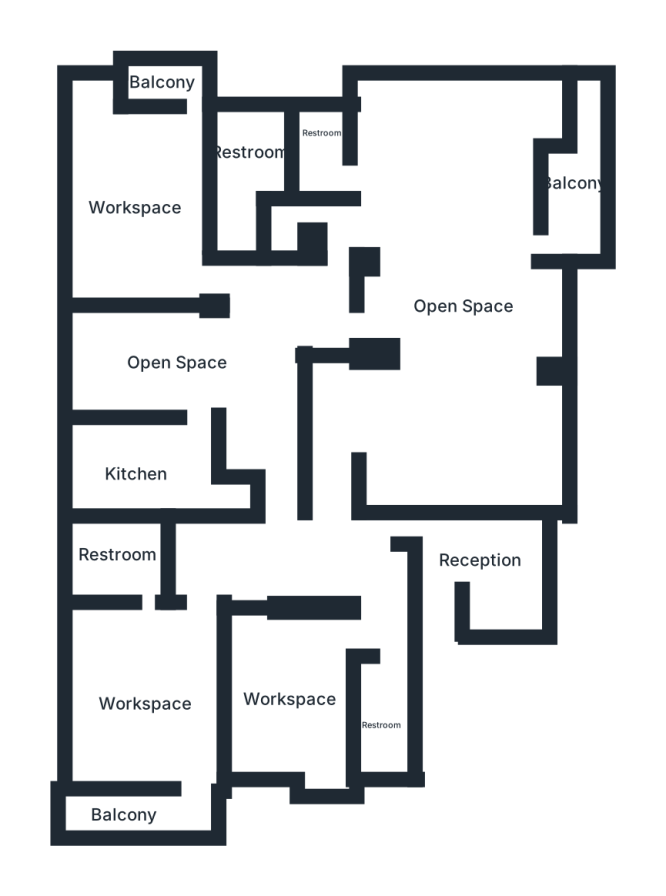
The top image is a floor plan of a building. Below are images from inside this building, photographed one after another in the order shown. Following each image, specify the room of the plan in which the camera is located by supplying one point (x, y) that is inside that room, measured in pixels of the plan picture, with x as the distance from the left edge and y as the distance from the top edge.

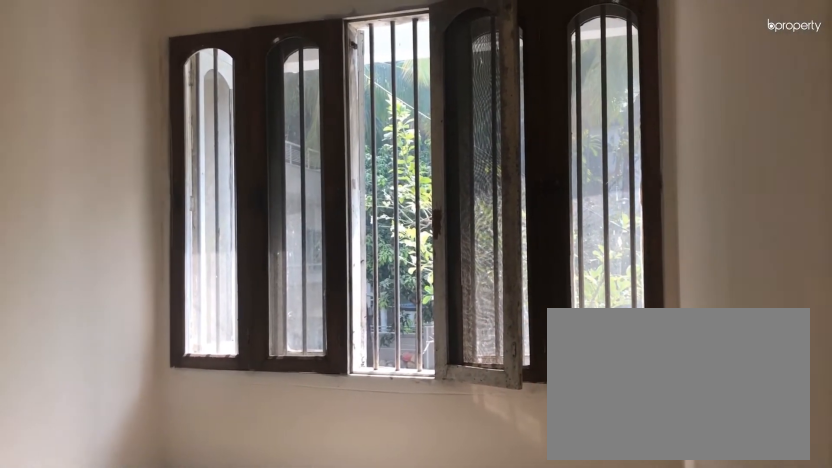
(478, 572)
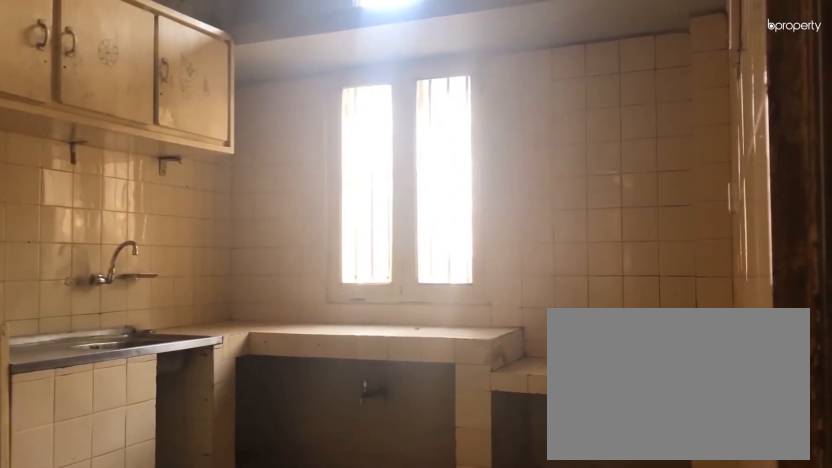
(135, 479)
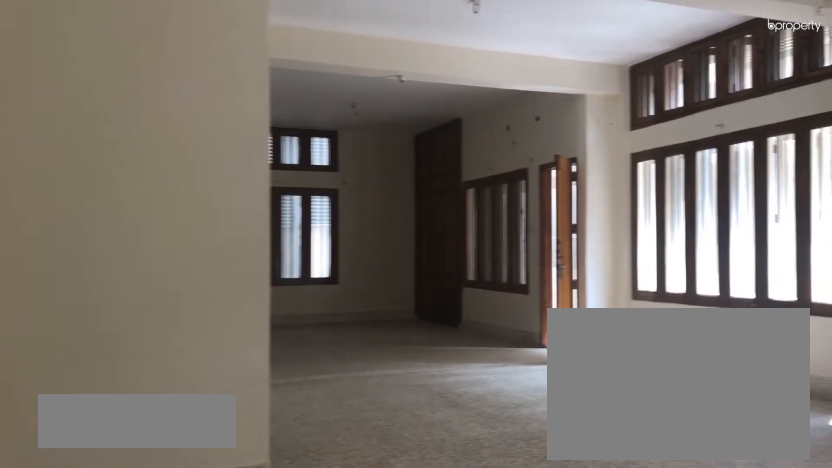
(450, 419)
